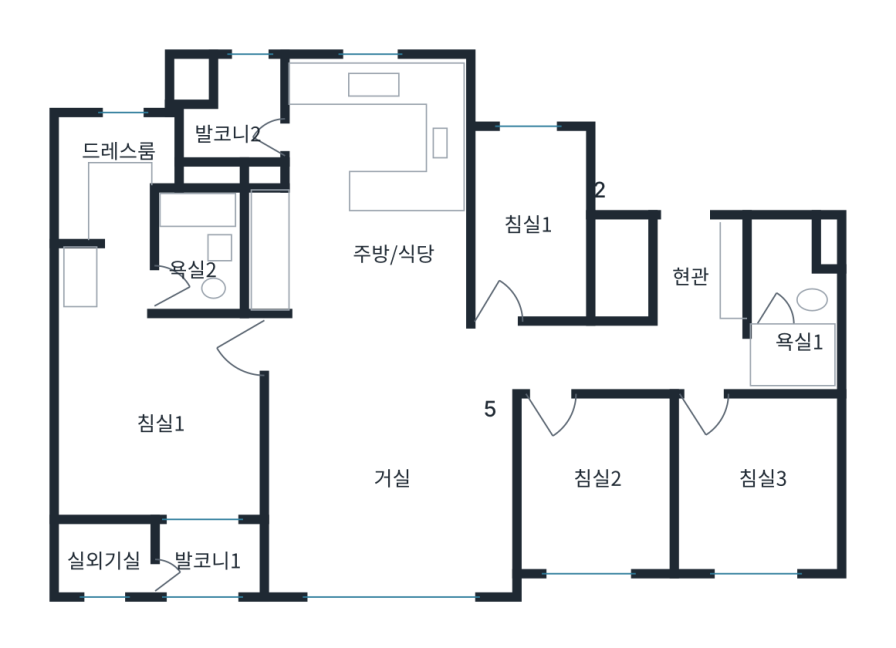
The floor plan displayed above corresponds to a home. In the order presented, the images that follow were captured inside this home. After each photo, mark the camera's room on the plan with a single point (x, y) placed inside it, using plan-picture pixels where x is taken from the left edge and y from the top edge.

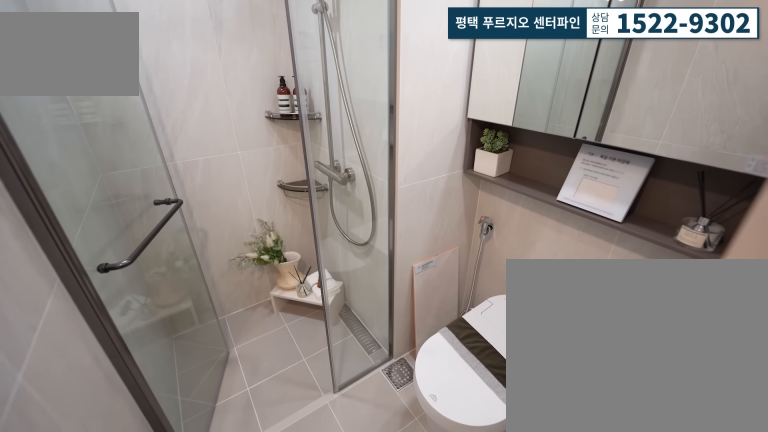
(778, 333)
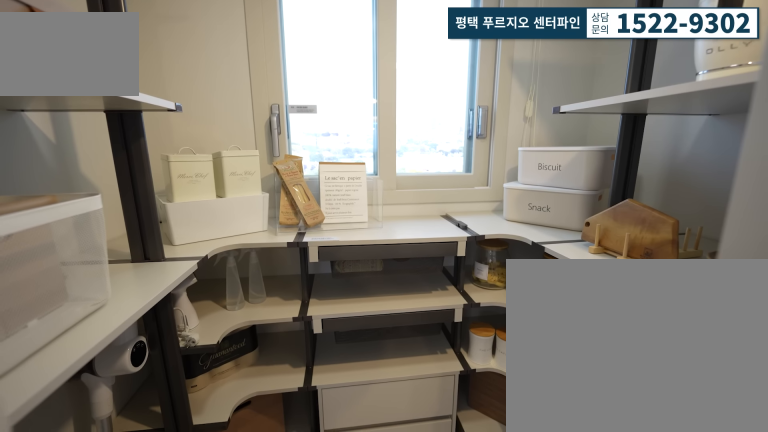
(528, 250)
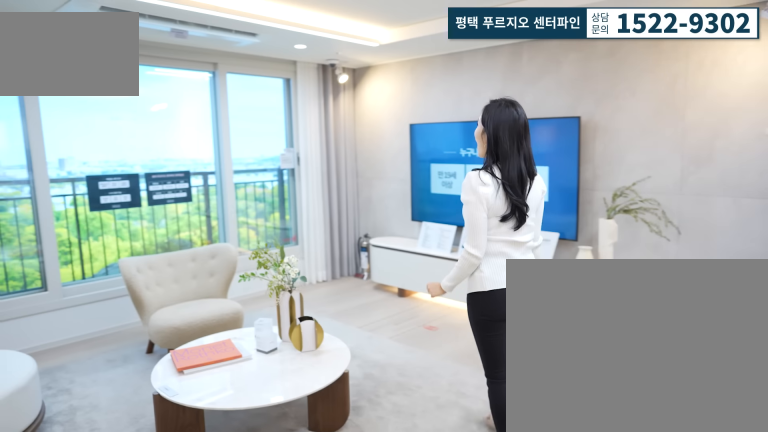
(384, 499)
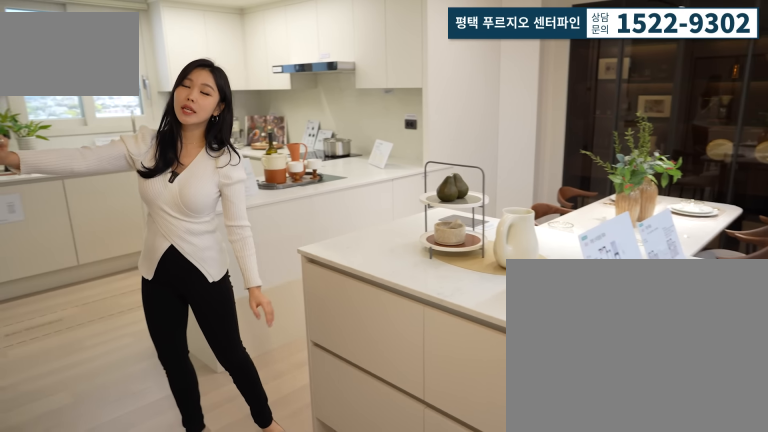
(384, 217)
